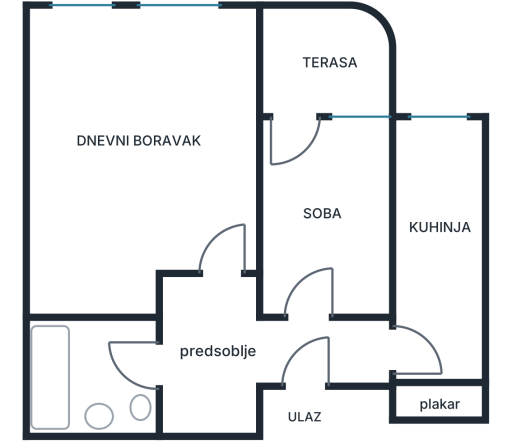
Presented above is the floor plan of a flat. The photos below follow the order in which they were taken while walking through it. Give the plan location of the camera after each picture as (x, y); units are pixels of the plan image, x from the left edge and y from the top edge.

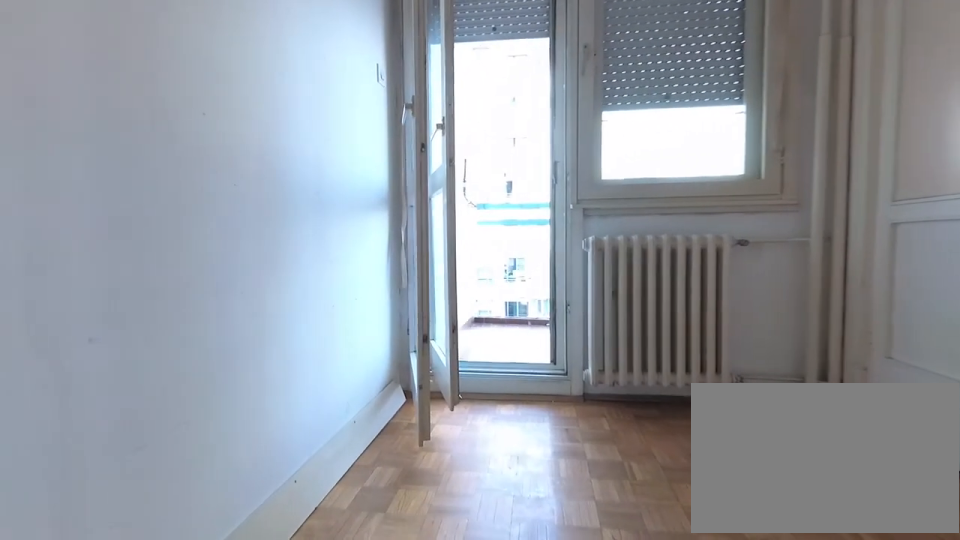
(304, 262)
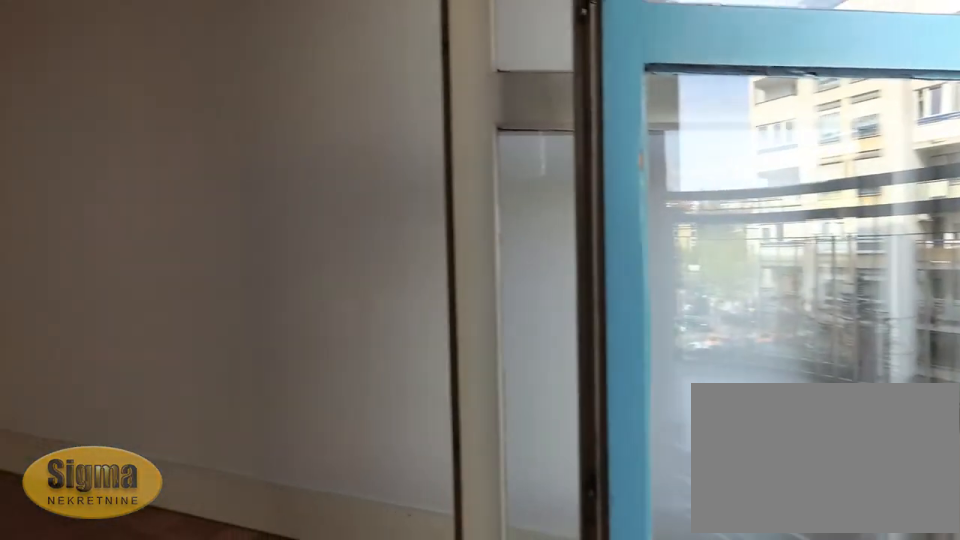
(320, 135)
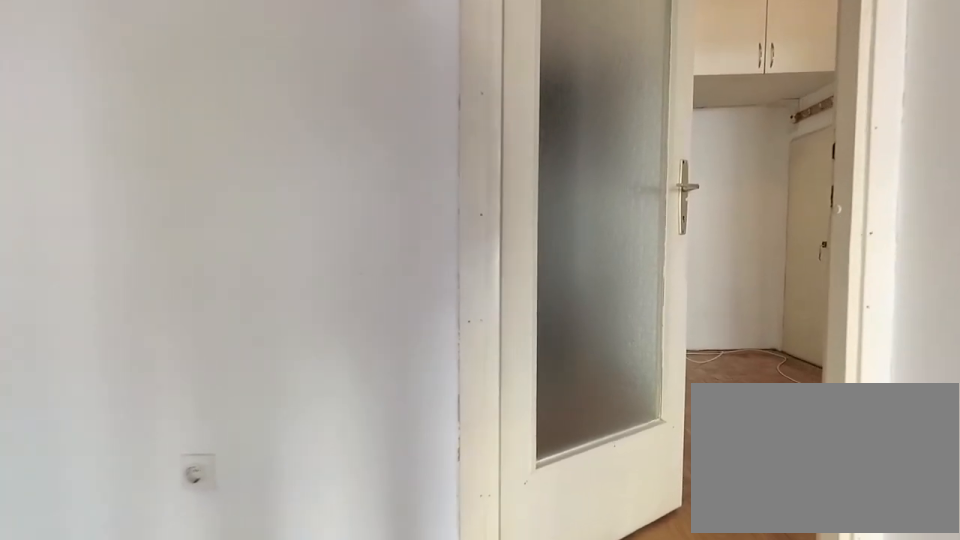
(308, 230)
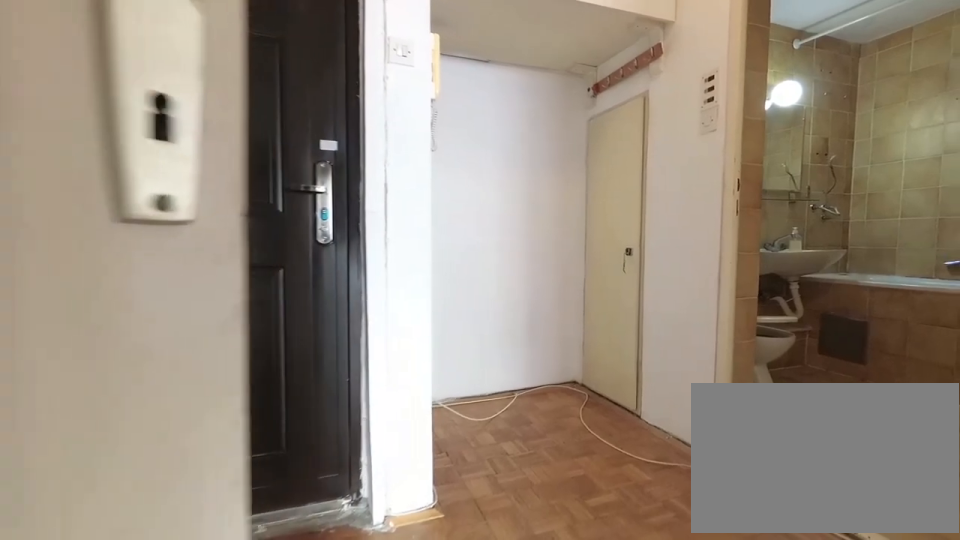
(311, 307)
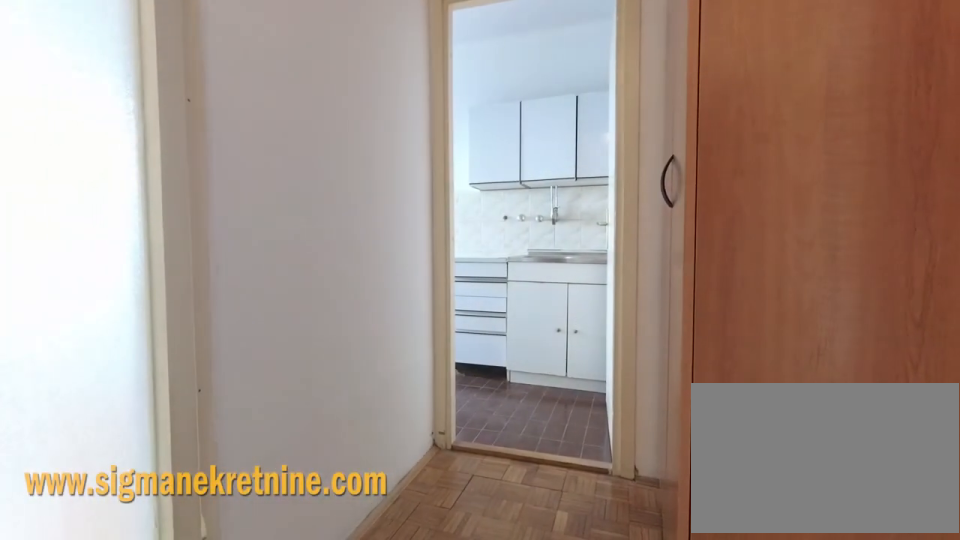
(298, 355)
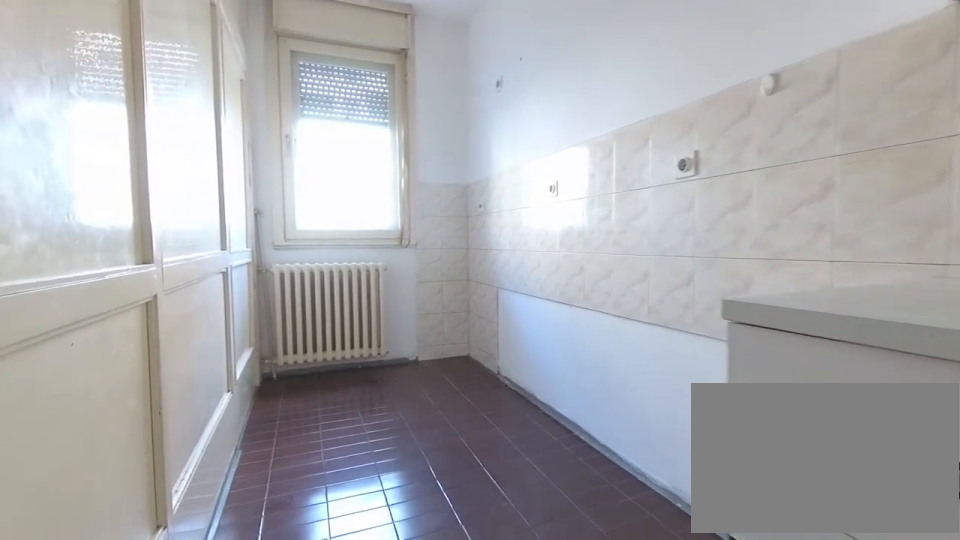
(437, 337)
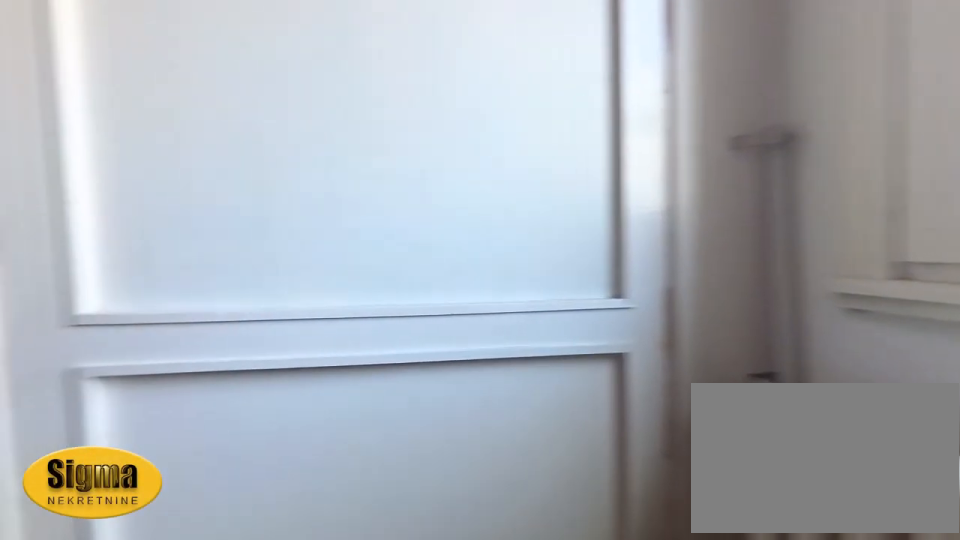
(452, 160)
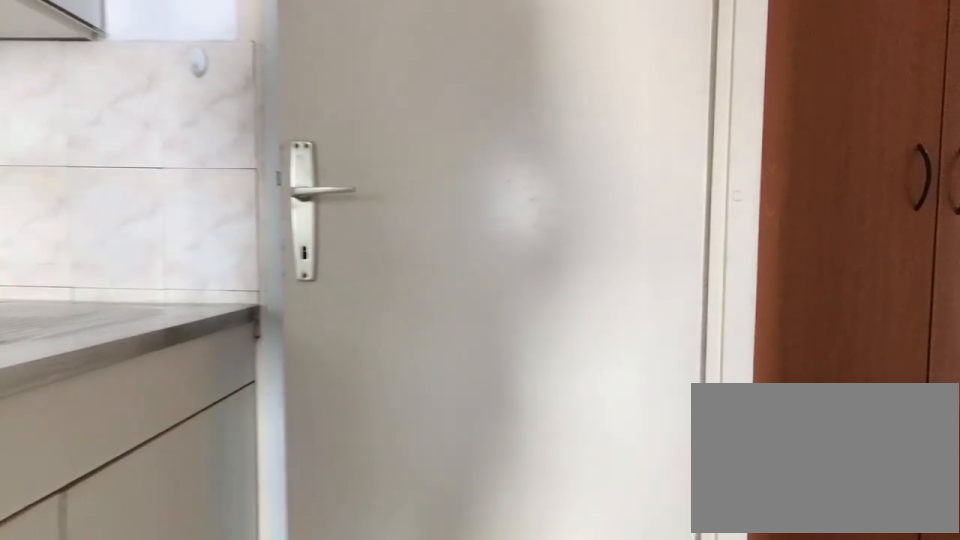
(439, 324)
